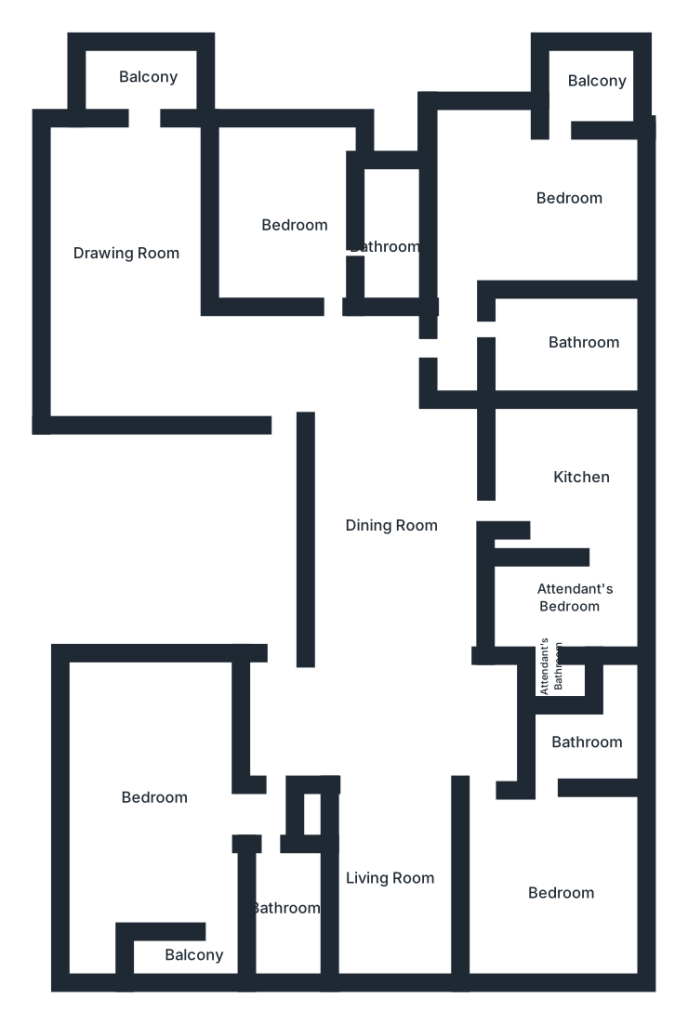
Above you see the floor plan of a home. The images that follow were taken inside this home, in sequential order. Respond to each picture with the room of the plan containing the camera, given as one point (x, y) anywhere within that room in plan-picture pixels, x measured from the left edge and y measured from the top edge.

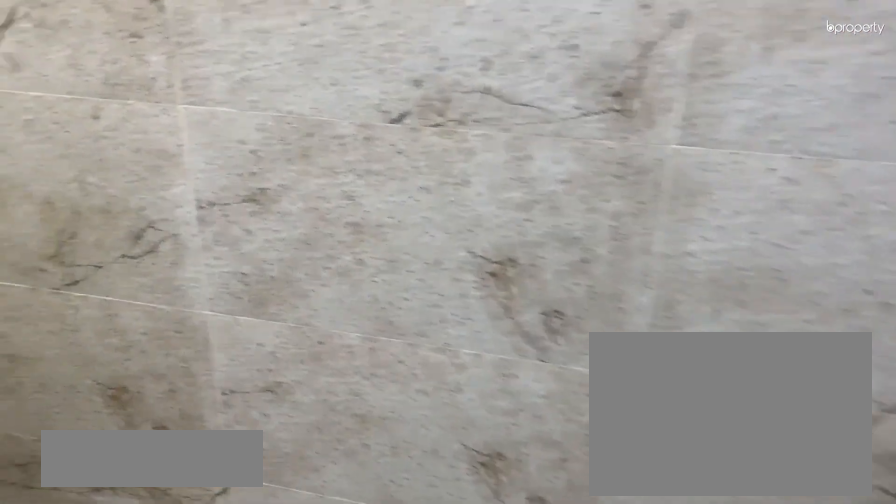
(585, 742)
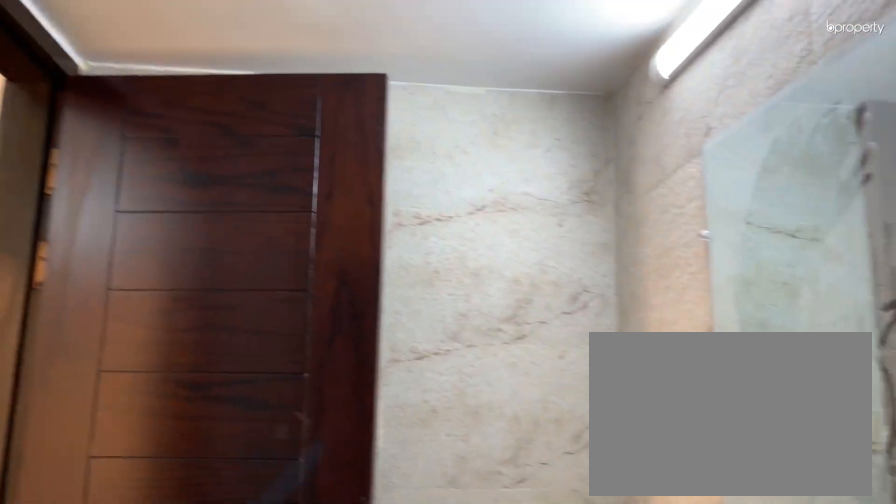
(585, 742)
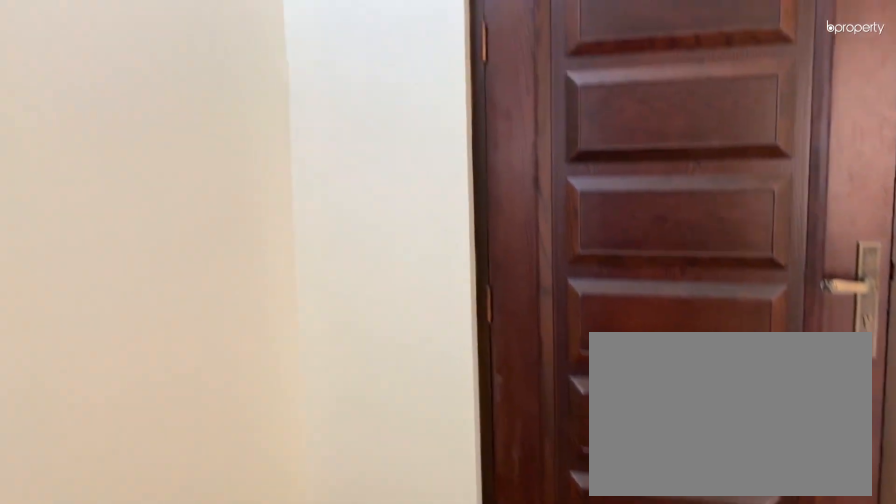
(383, 886)
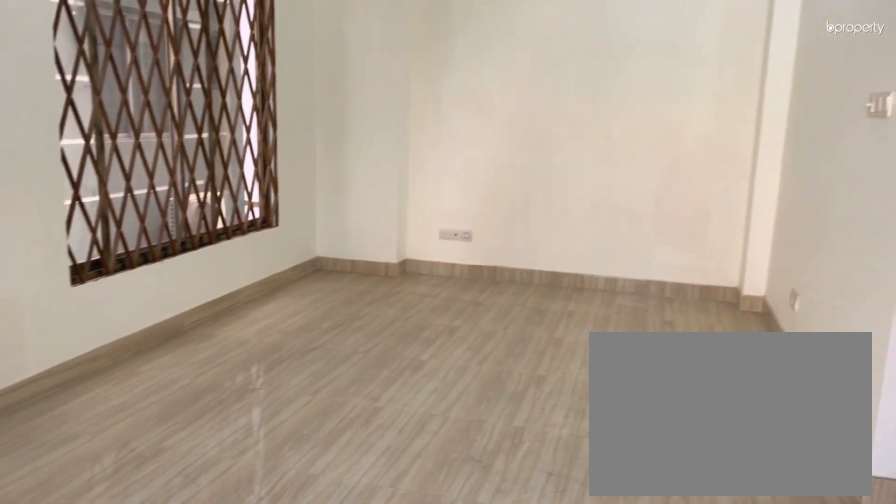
(146, 807)
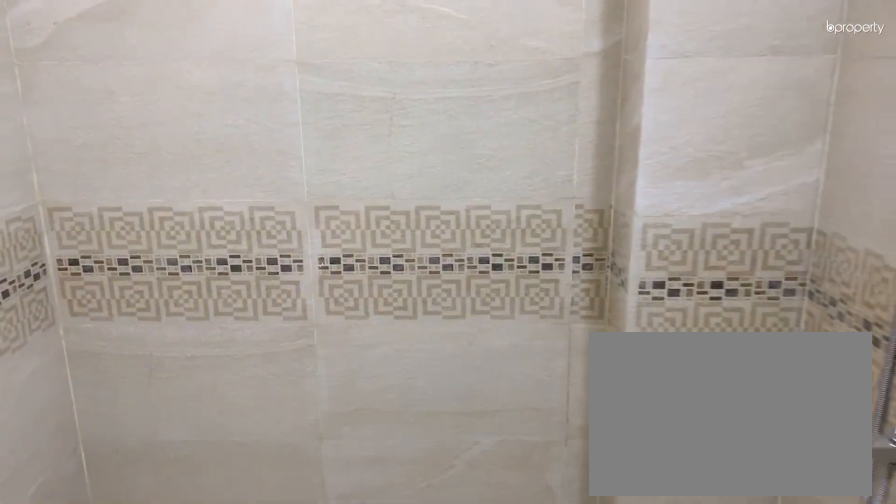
(287, 911)
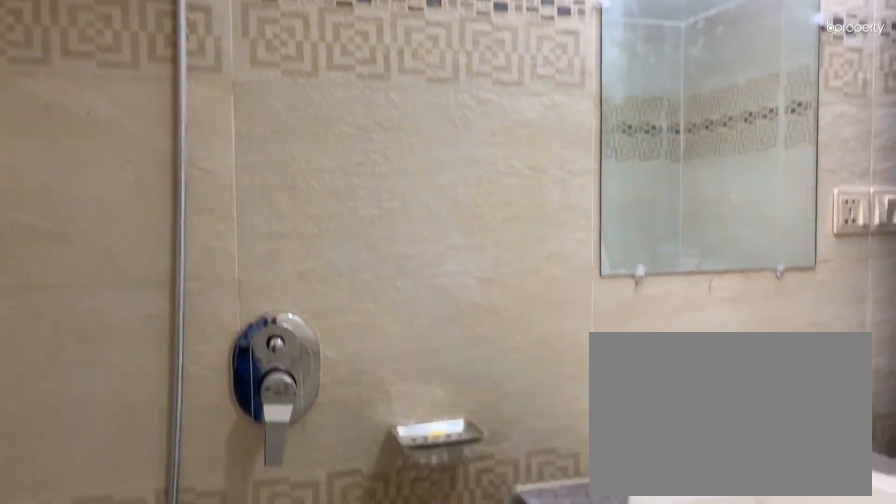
(287, 911)
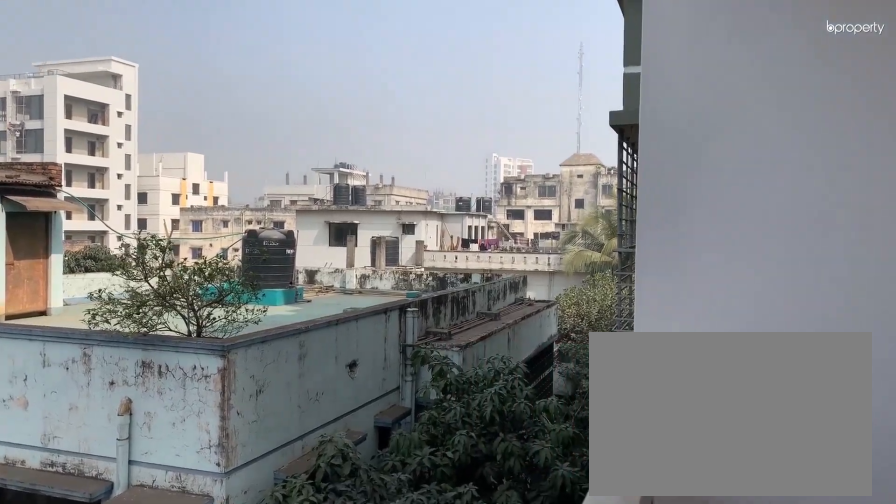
(190, 964)
